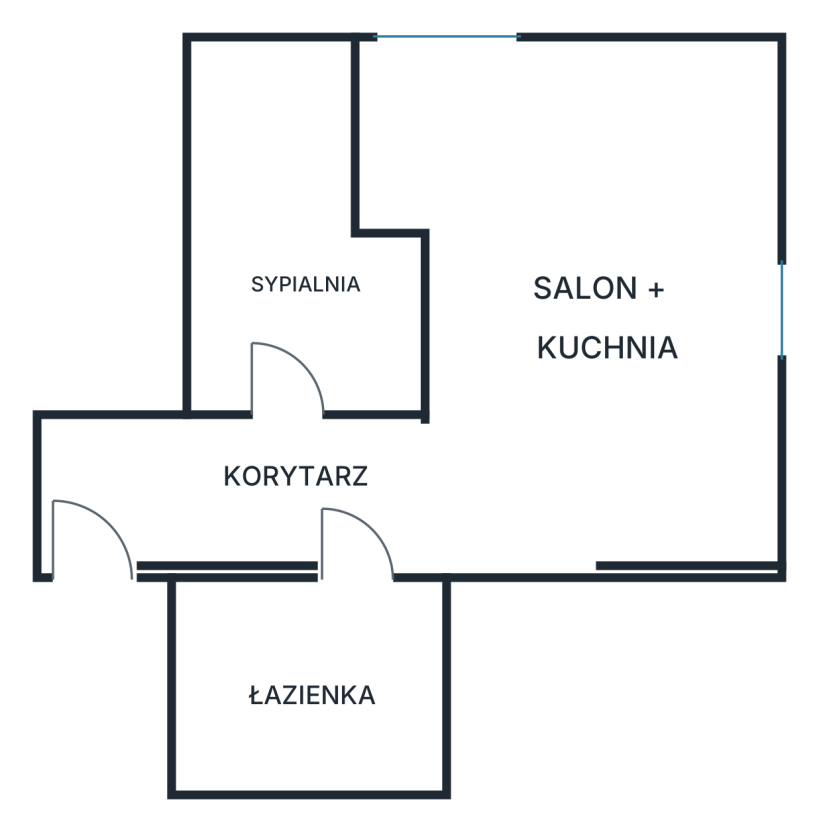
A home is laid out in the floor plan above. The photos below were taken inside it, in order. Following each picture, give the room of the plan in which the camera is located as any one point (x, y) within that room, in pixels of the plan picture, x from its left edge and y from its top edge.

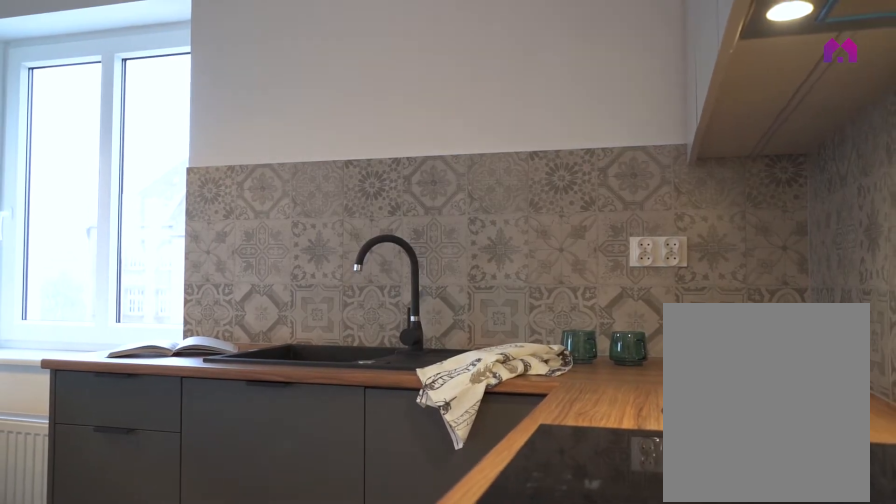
(571, 306)
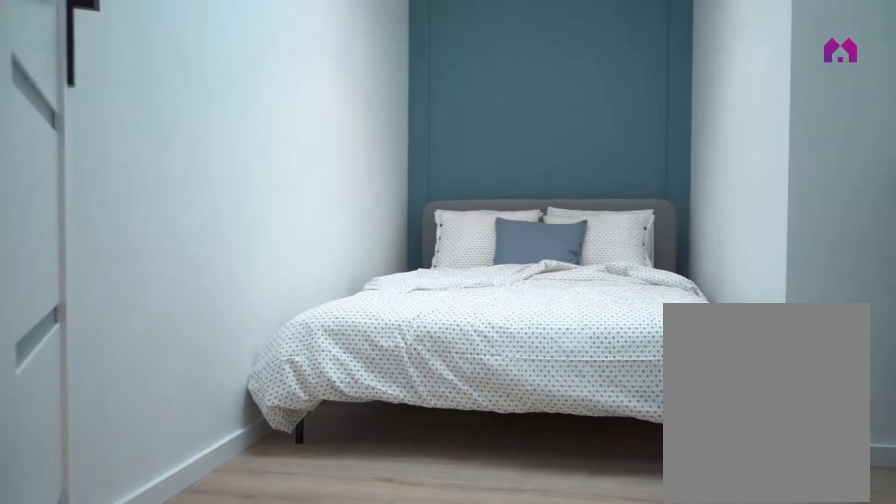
(291, 226)
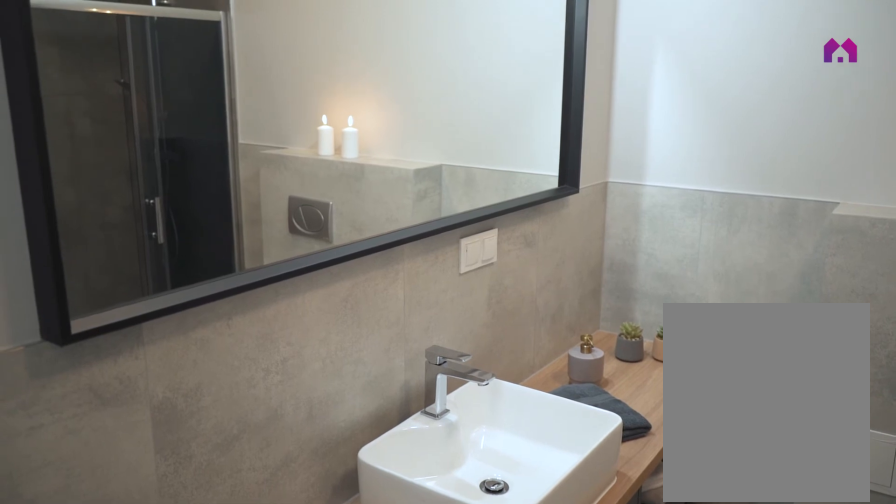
(309, 687)
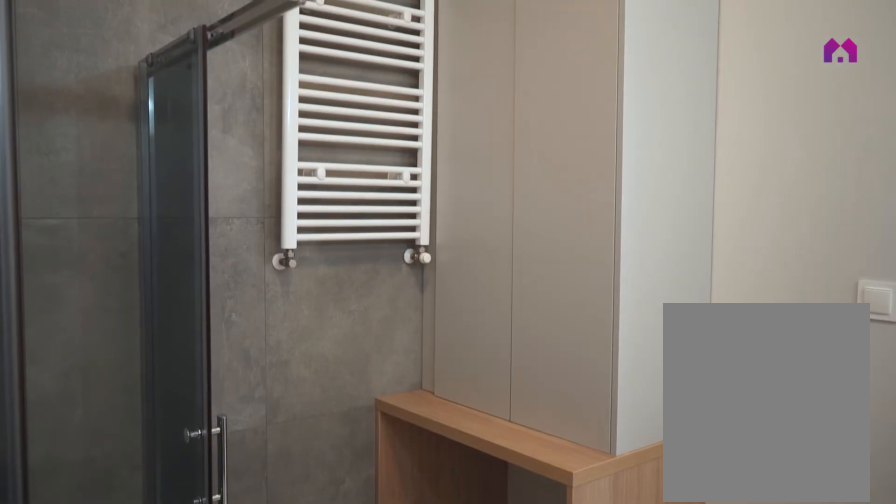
(309, 687)
